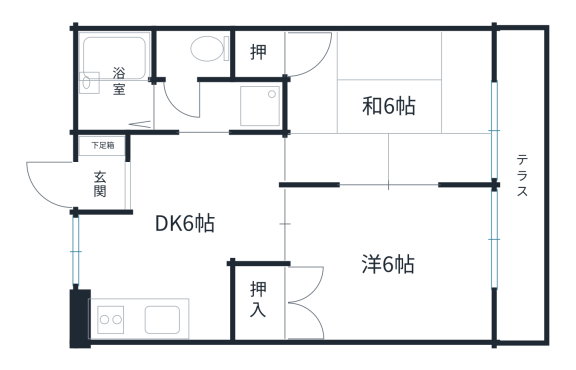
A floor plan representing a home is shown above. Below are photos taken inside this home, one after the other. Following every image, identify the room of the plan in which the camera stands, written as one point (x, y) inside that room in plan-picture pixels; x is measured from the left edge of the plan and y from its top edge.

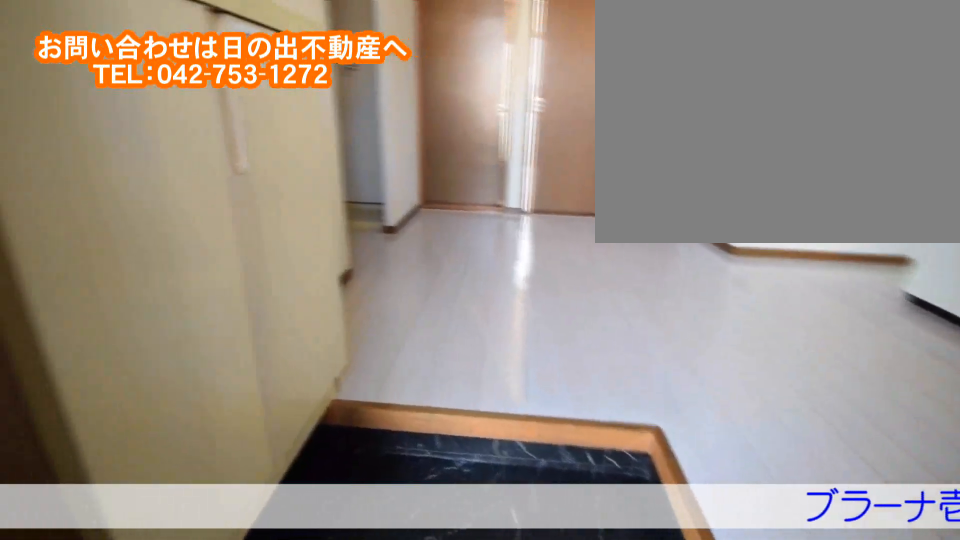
(125, 183)
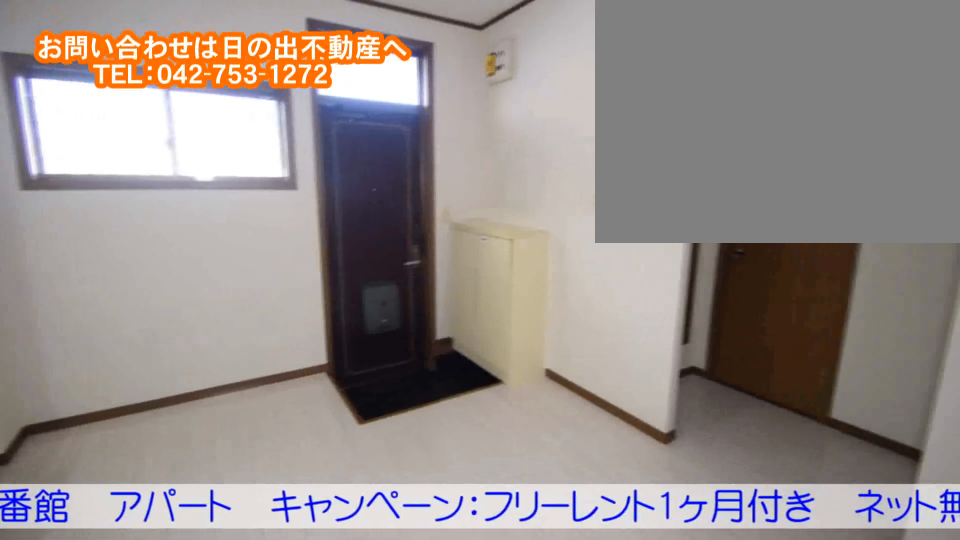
(189, 247)
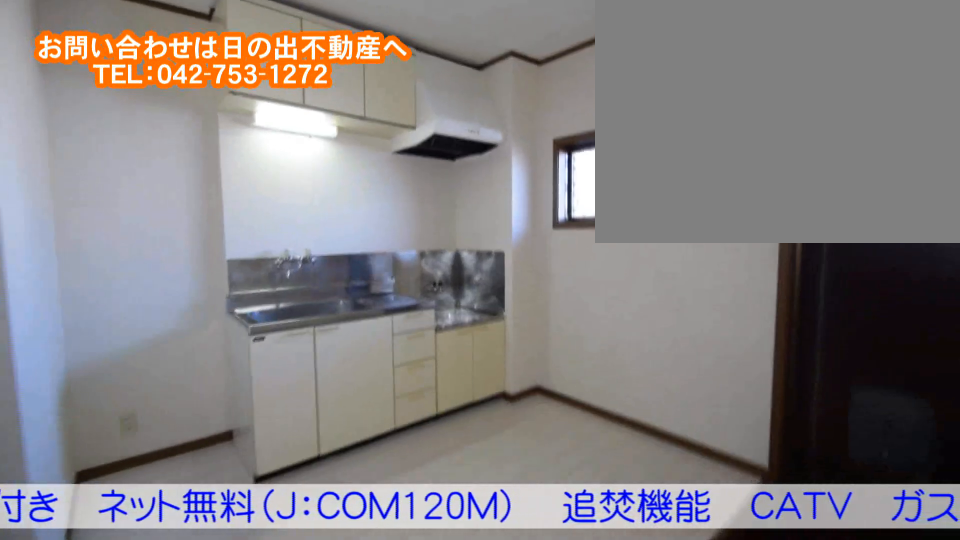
(188, 247)
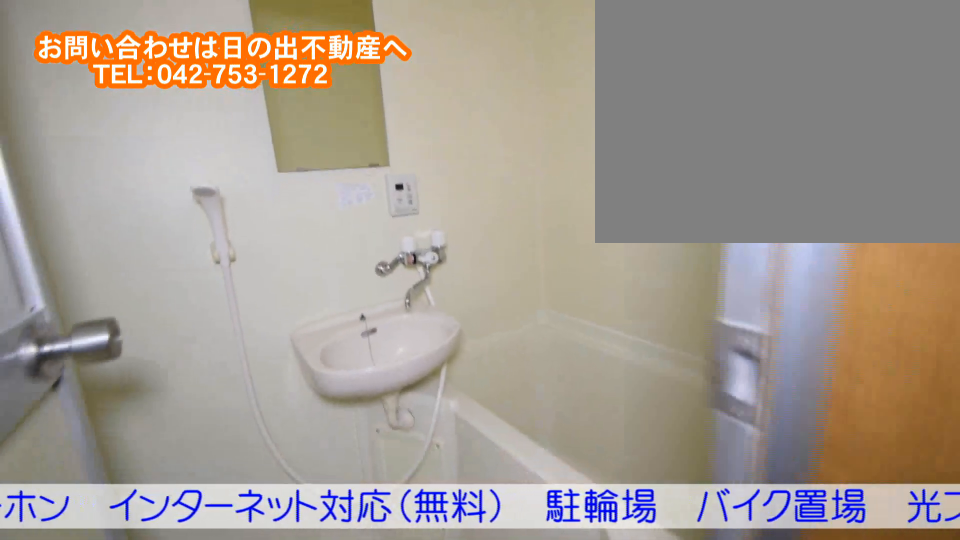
(117, 94)
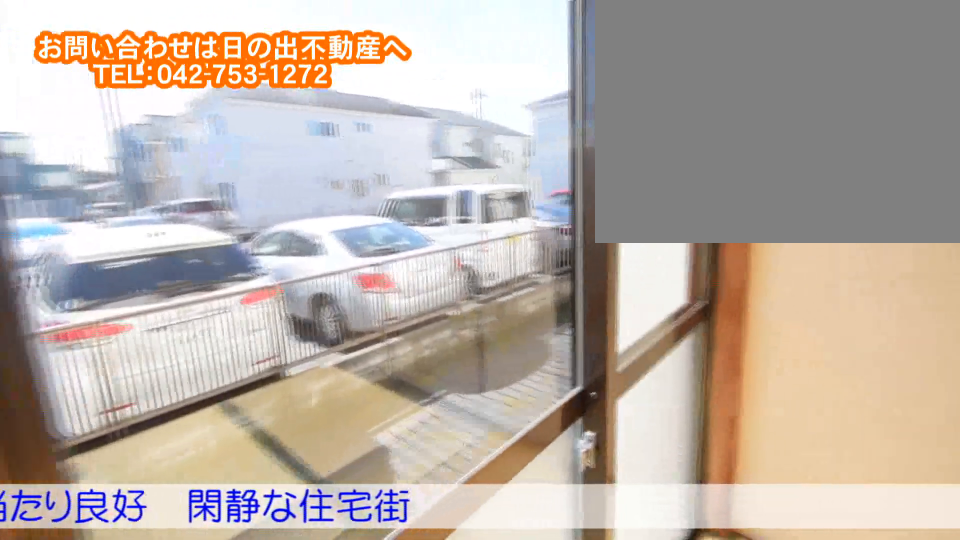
(438, 105)
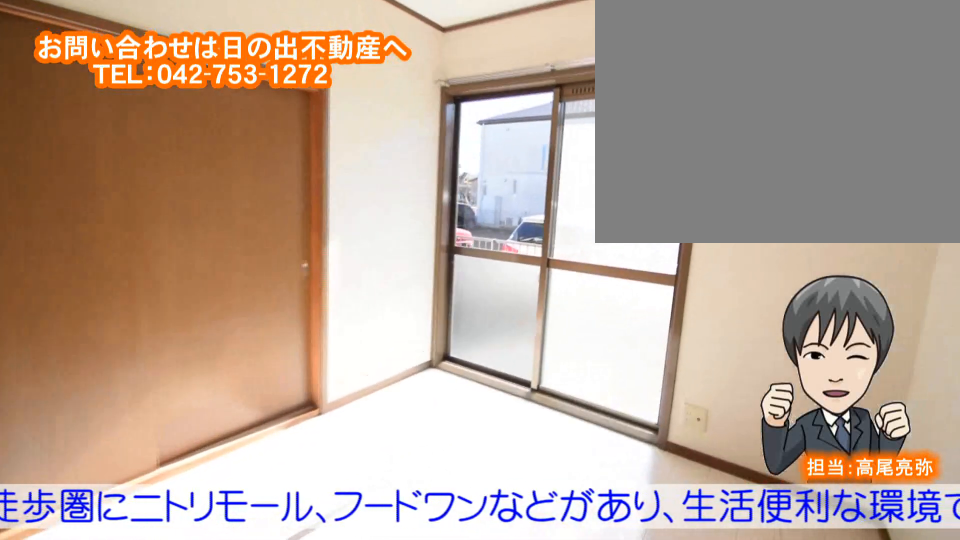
(443, 257)
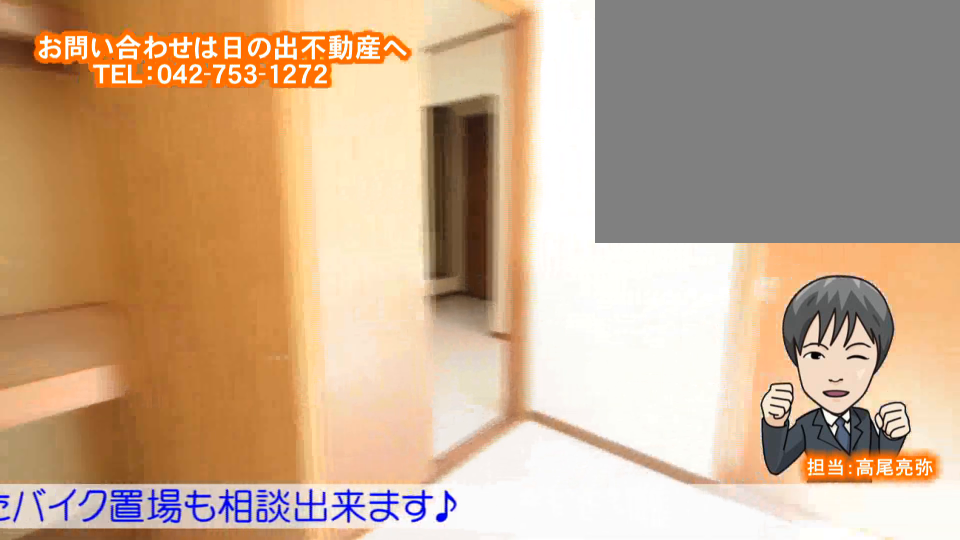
(443, 257)
